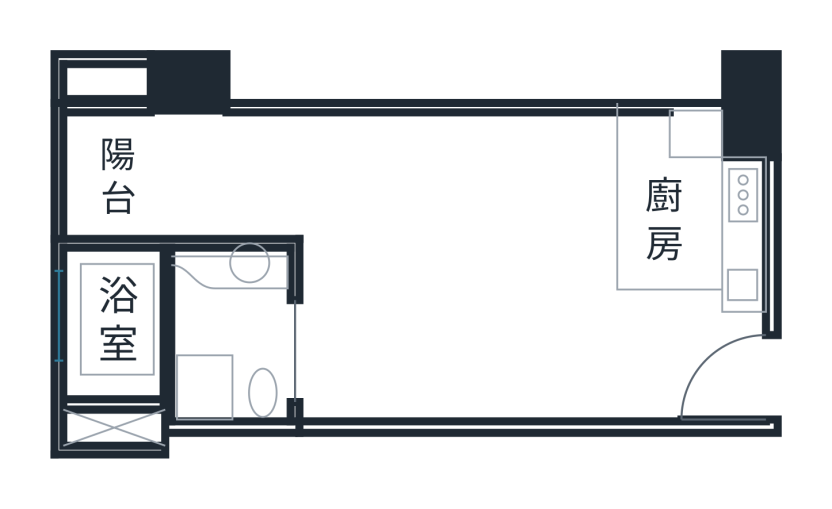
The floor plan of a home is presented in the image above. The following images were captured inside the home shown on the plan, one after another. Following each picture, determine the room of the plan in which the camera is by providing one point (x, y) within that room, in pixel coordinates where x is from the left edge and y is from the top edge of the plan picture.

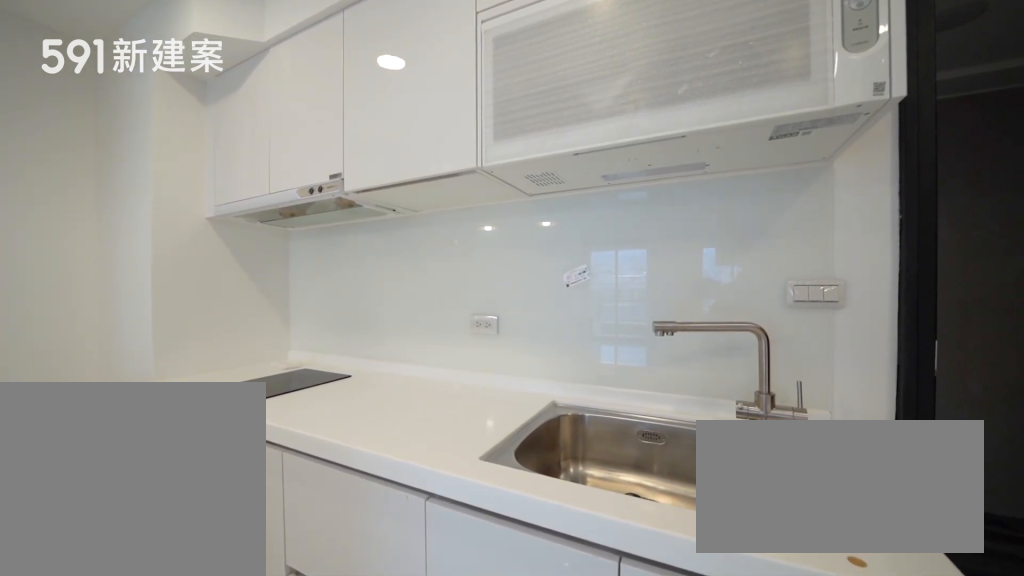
(689, 220)
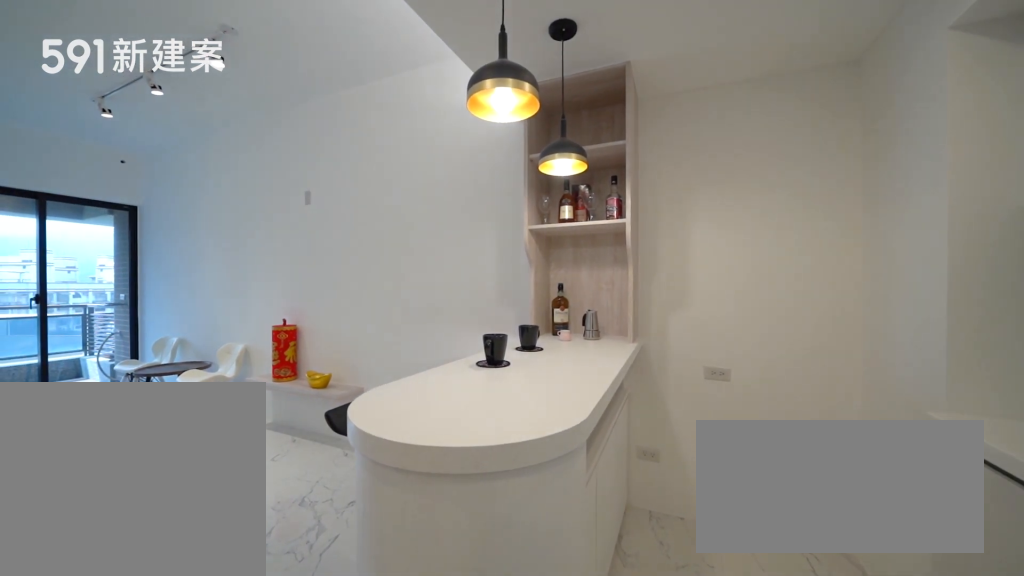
(560, 181)
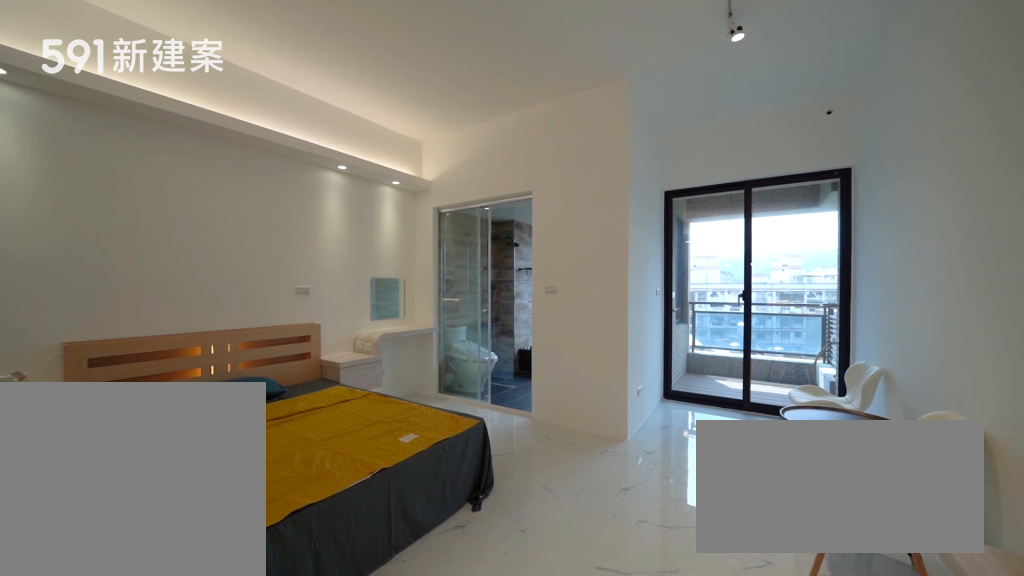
(432, 260)
